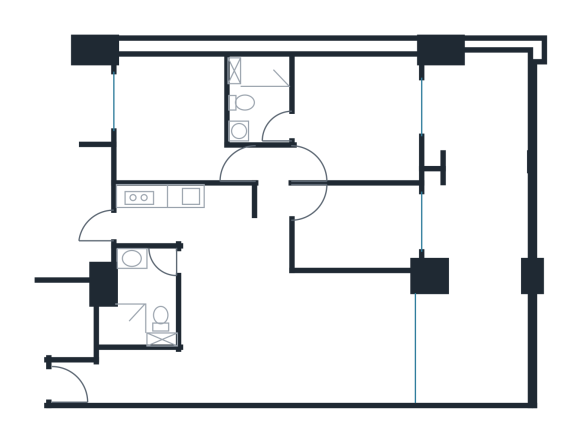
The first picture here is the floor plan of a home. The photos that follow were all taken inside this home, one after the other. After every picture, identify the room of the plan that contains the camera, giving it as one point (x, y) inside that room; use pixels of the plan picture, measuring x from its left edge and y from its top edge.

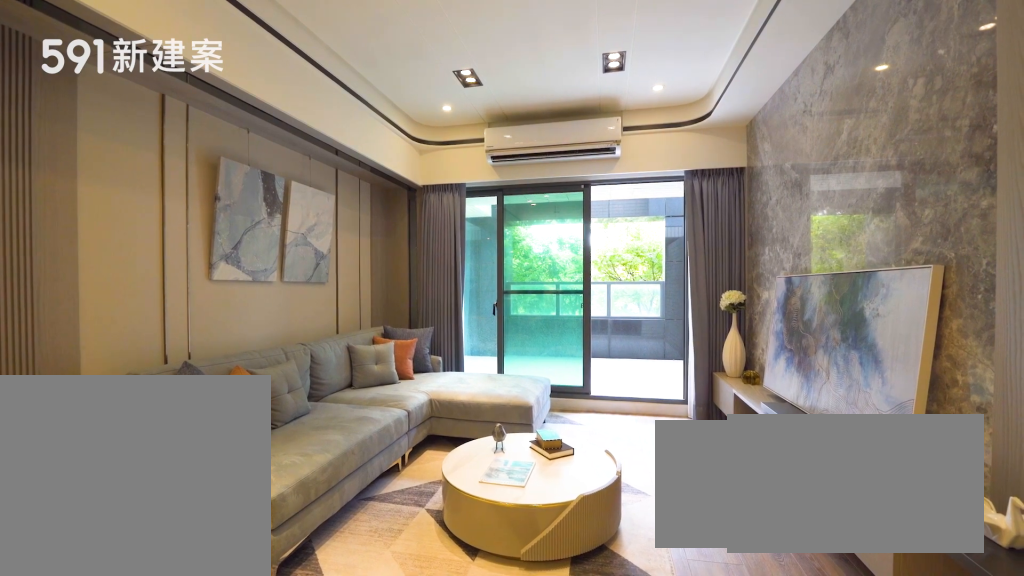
(339, 336)
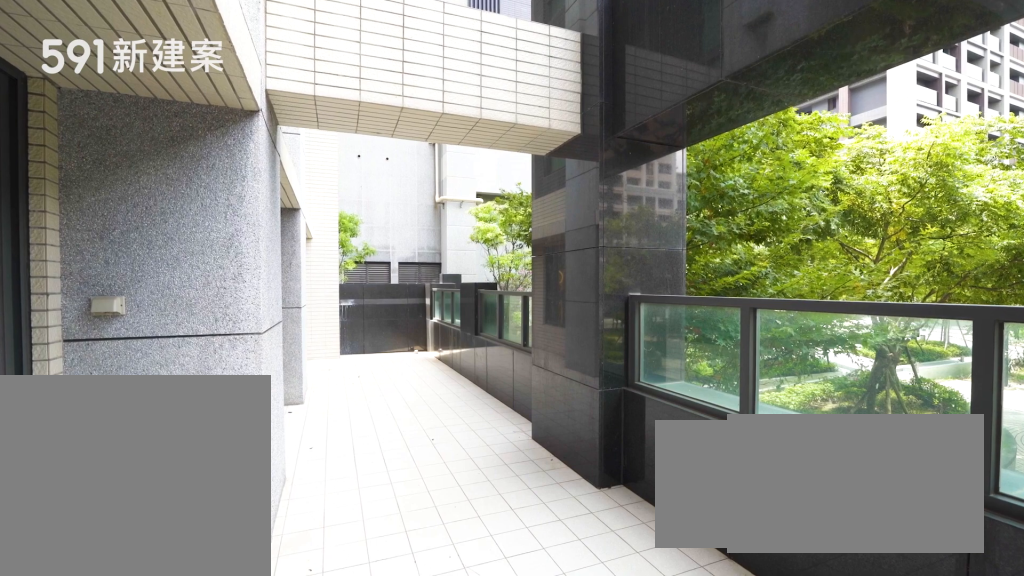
(475, 227)
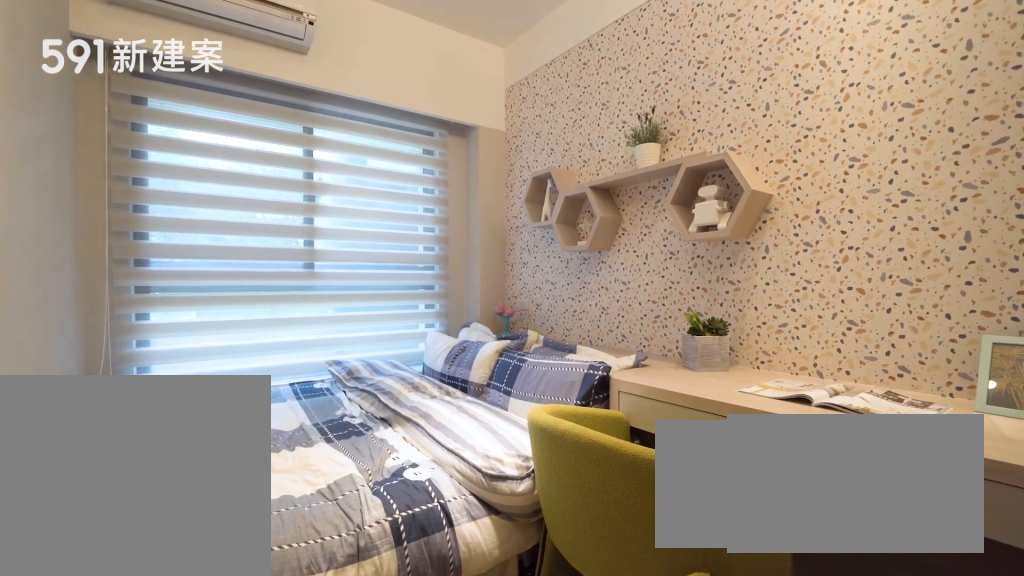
(356, 228)
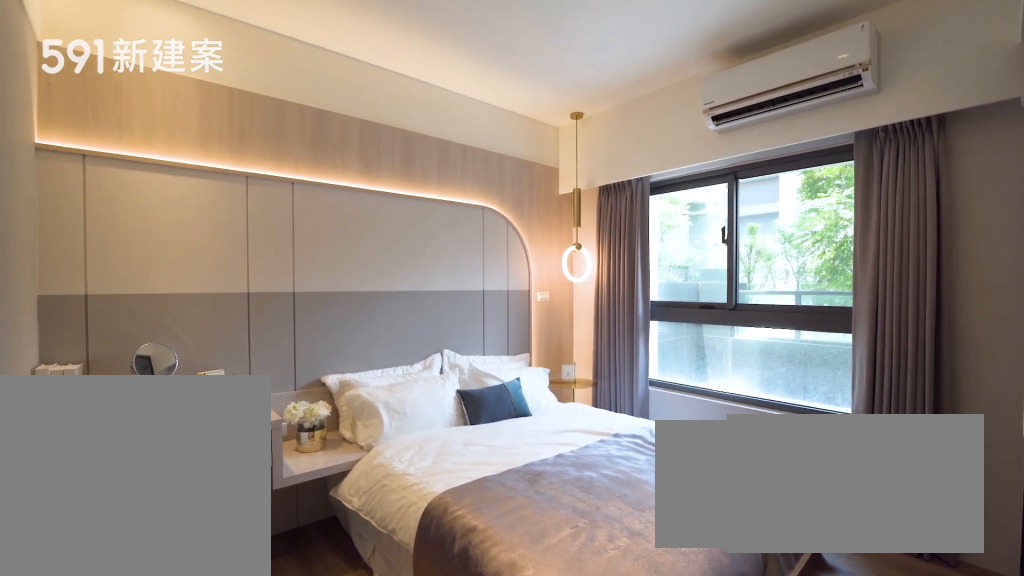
(356, 118)
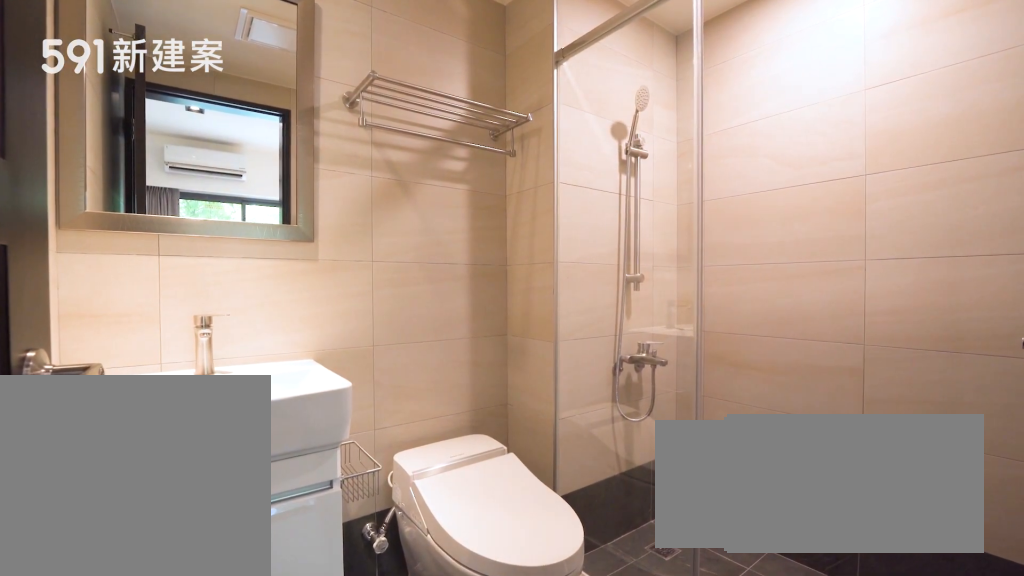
(261, 98)
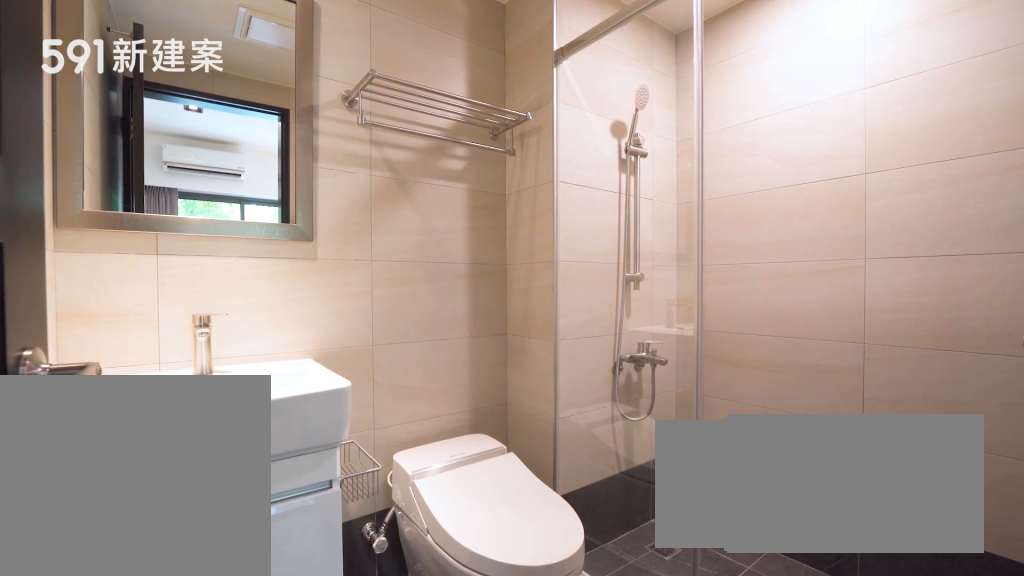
(261, 98)
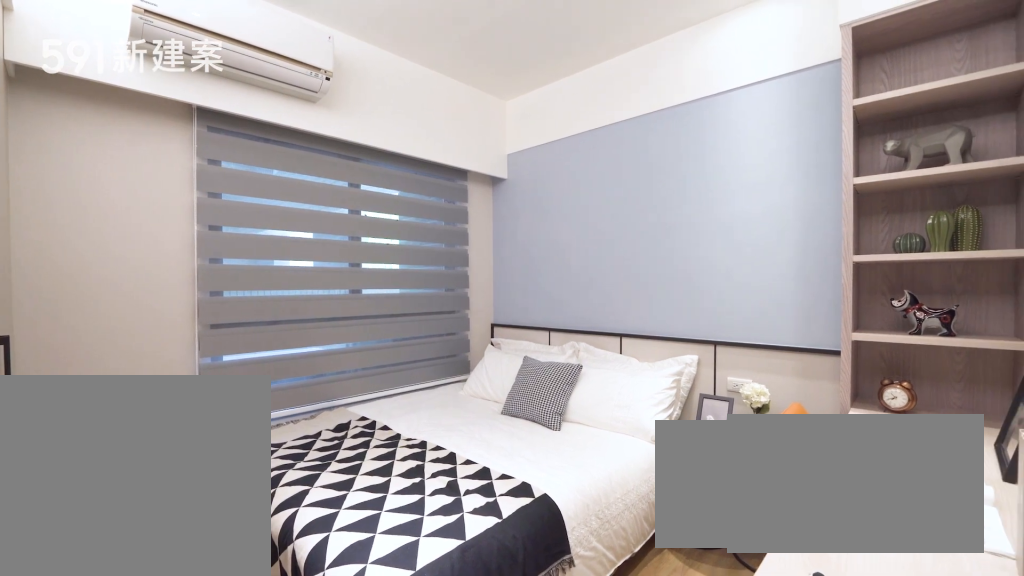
(174, 121)
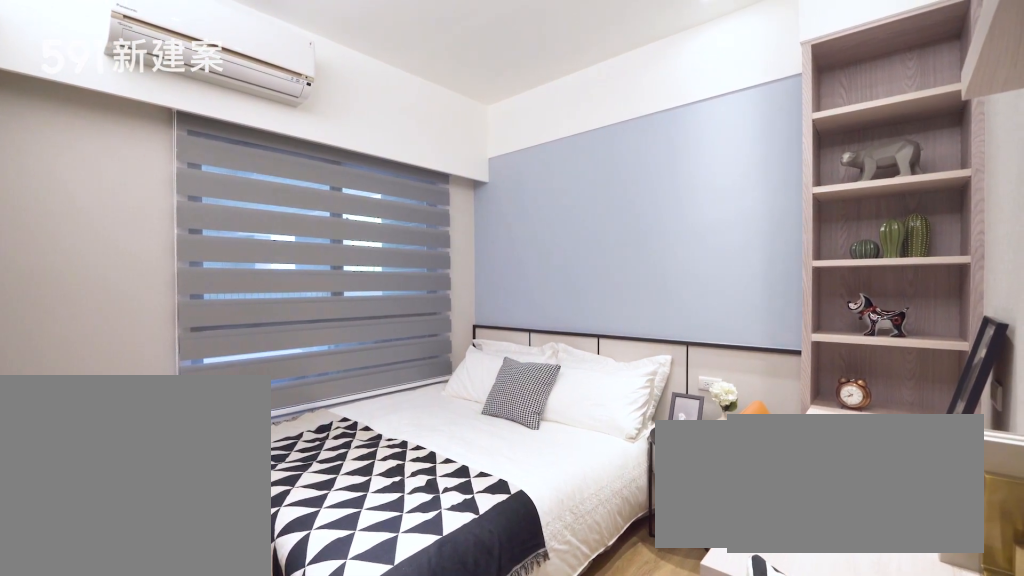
(174, 121)
